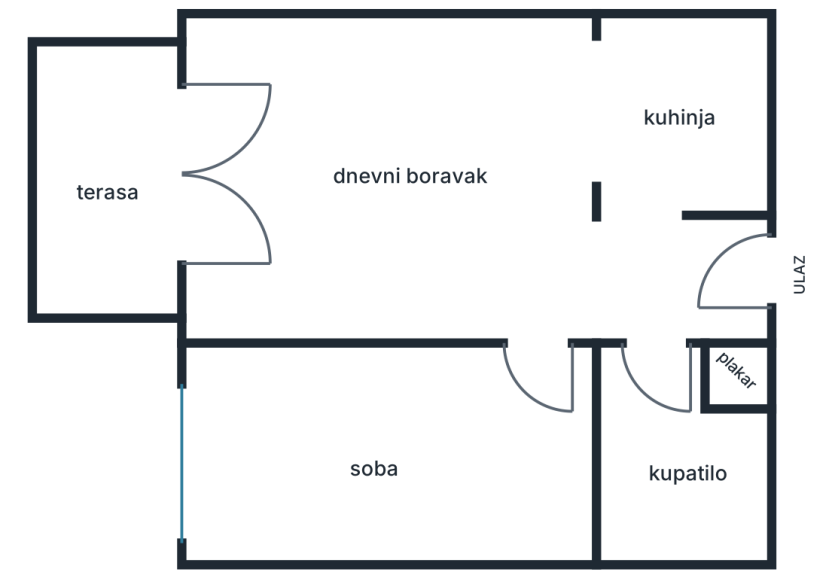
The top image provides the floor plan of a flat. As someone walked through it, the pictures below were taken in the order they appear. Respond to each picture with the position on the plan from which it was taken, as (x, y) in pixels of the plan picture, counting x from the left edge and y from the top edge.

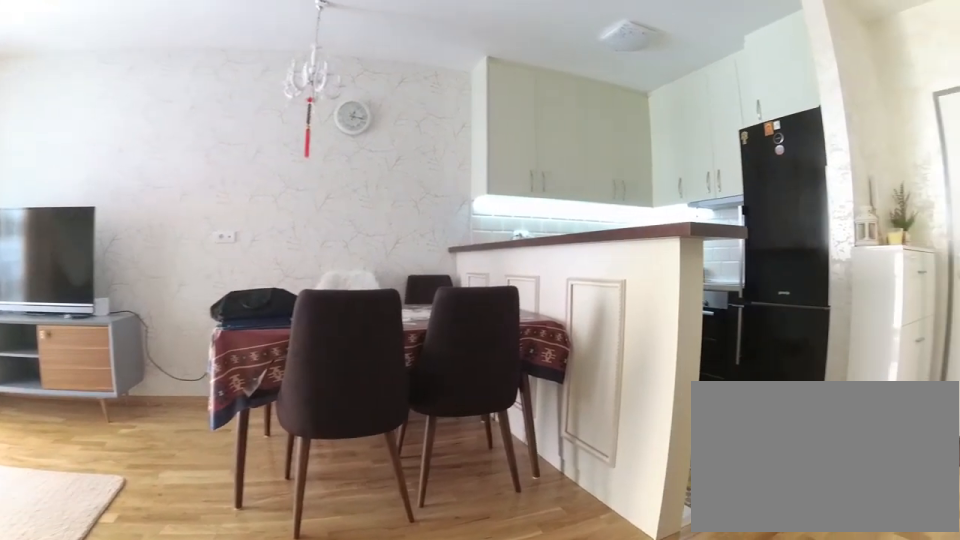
(525, 331)
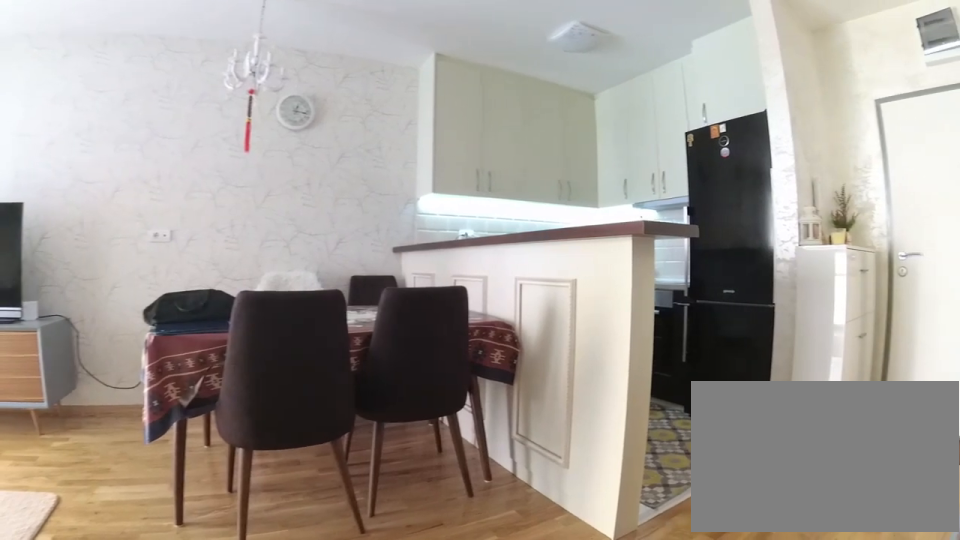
(524, 324)
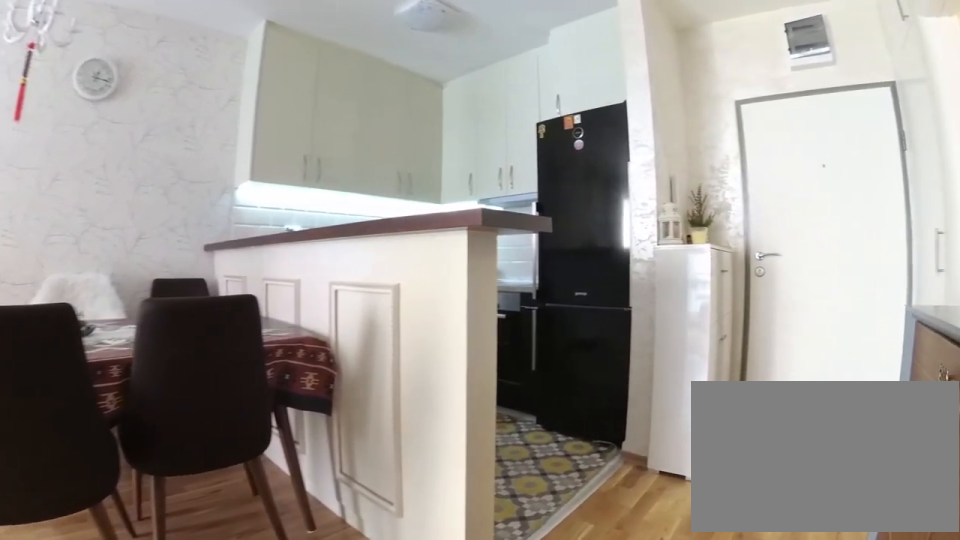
(523, 304)
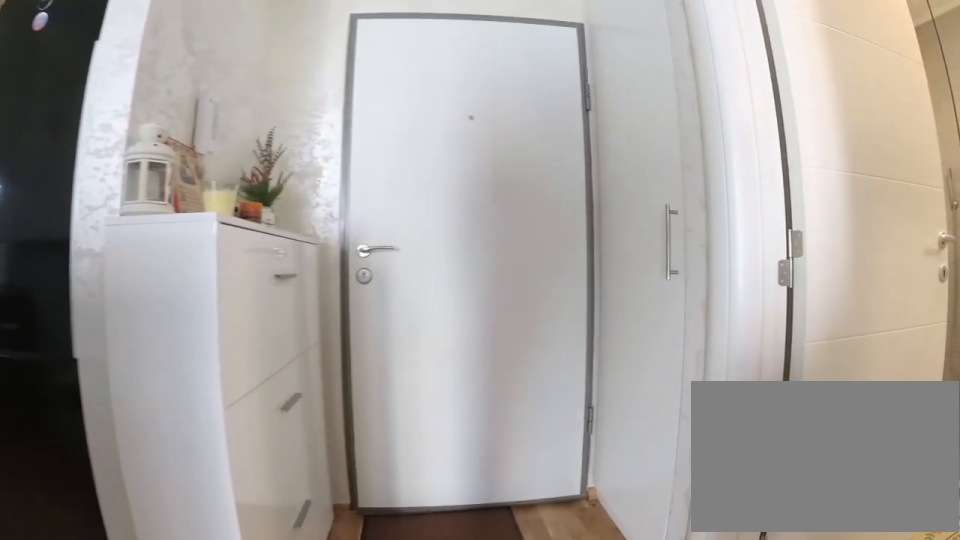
(630, 272)
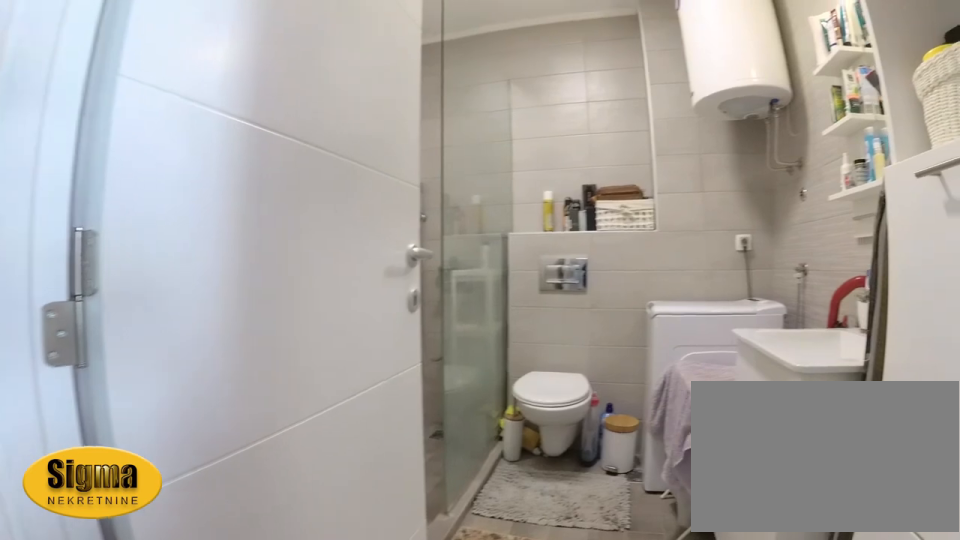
(665, 286)
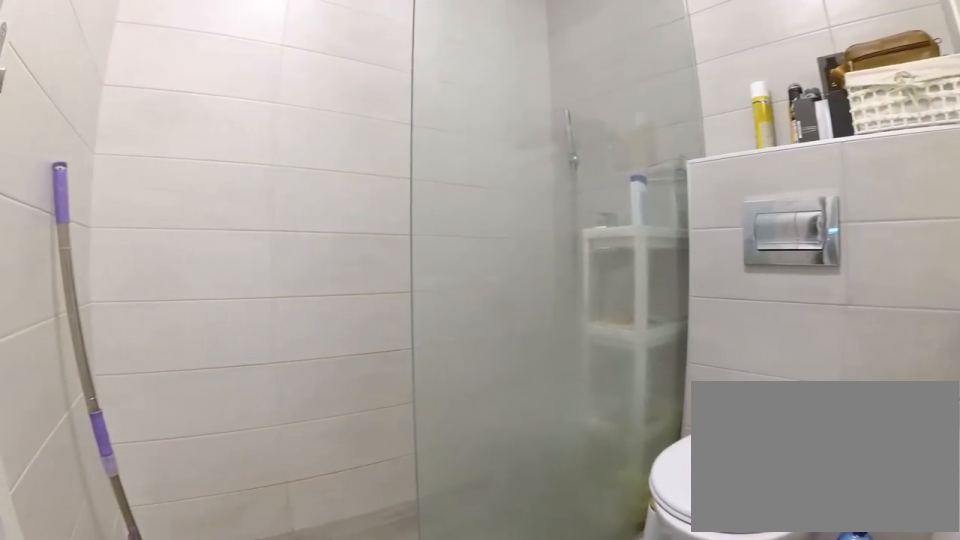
(650, 459)
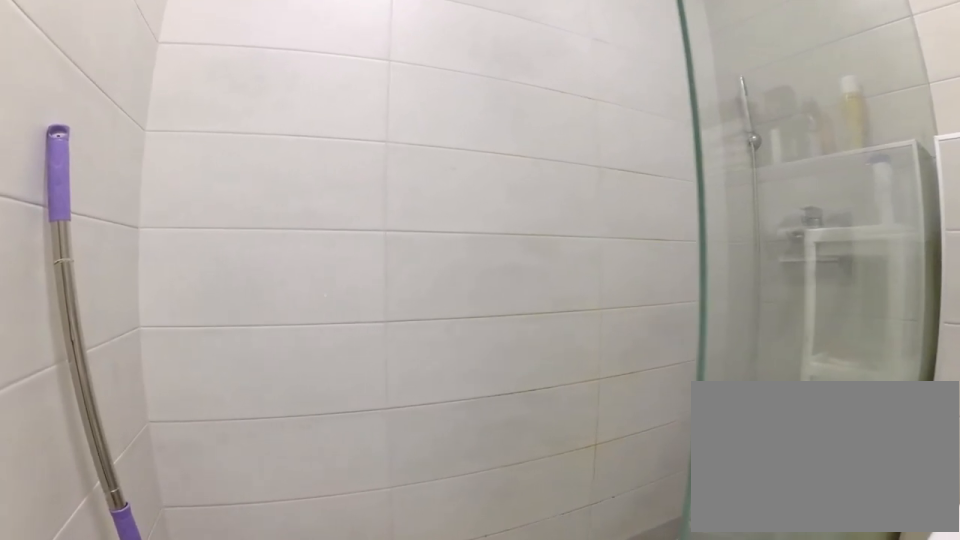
(687, 464)
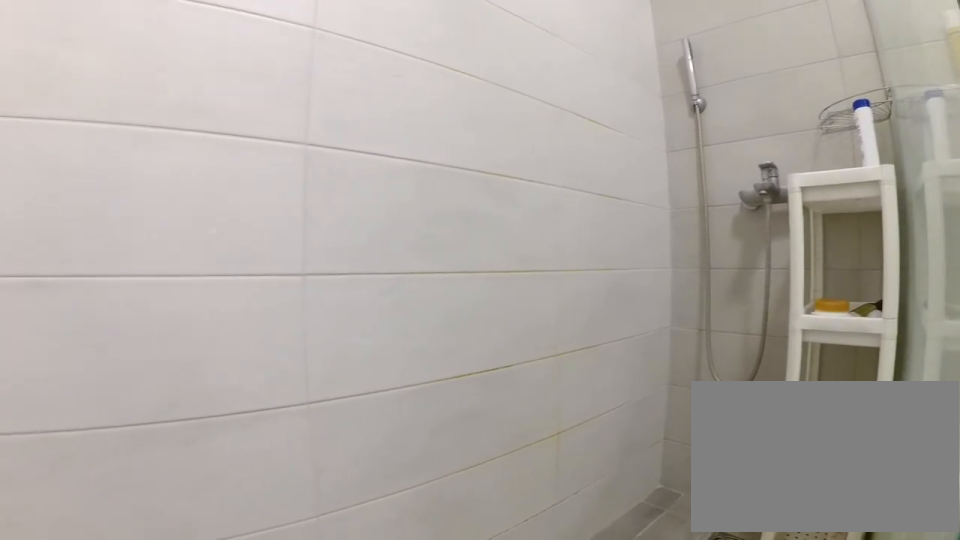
(725, 446)
